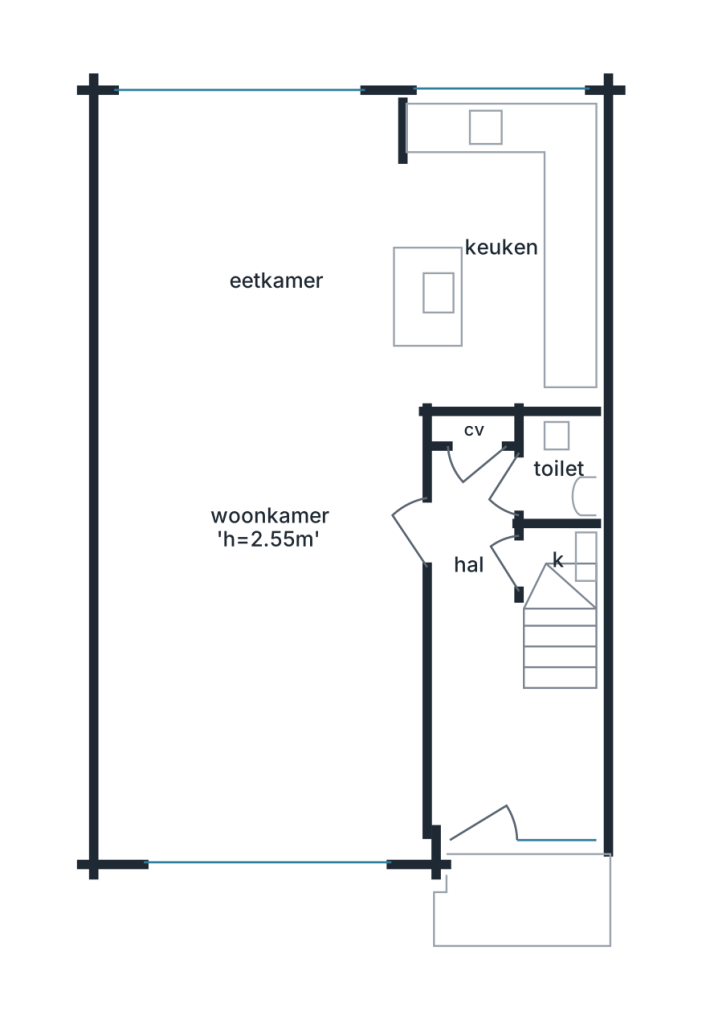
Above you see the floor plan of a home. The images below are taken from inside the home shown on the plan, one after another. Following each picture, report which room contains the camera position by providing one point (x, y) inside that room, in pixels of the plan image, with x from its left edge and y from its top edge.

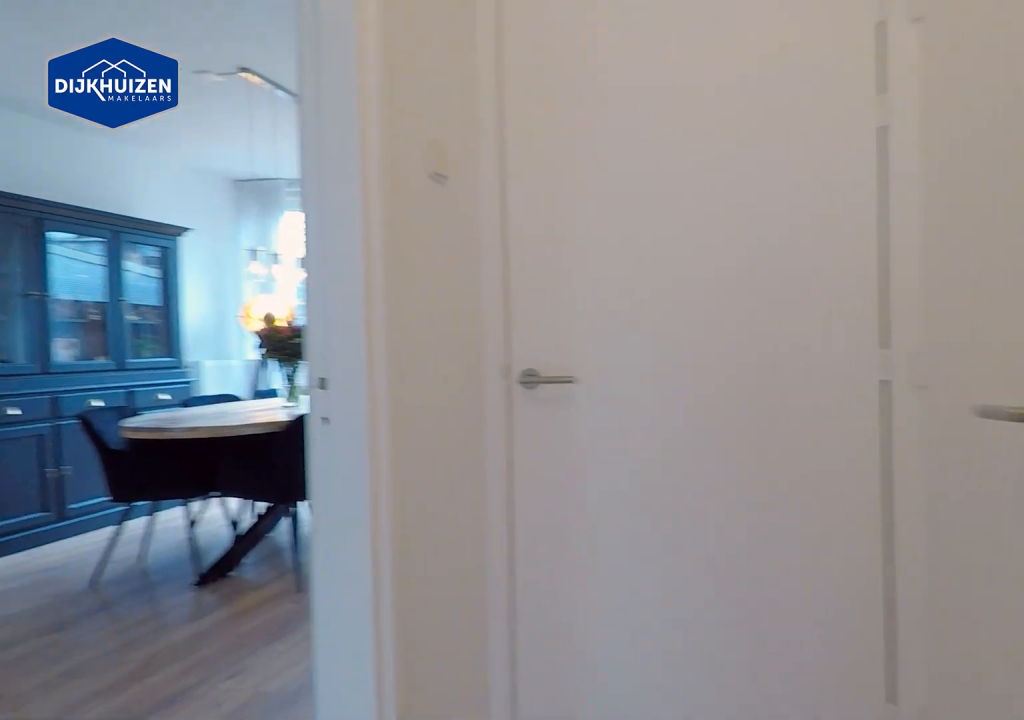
(495, 673)
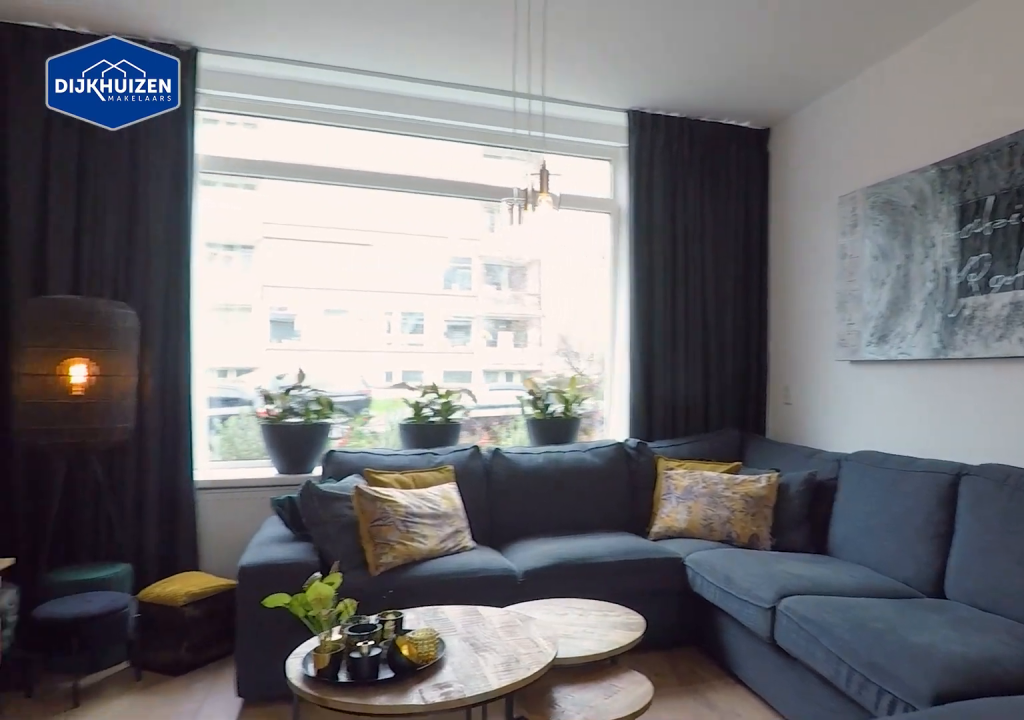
(251, 514)
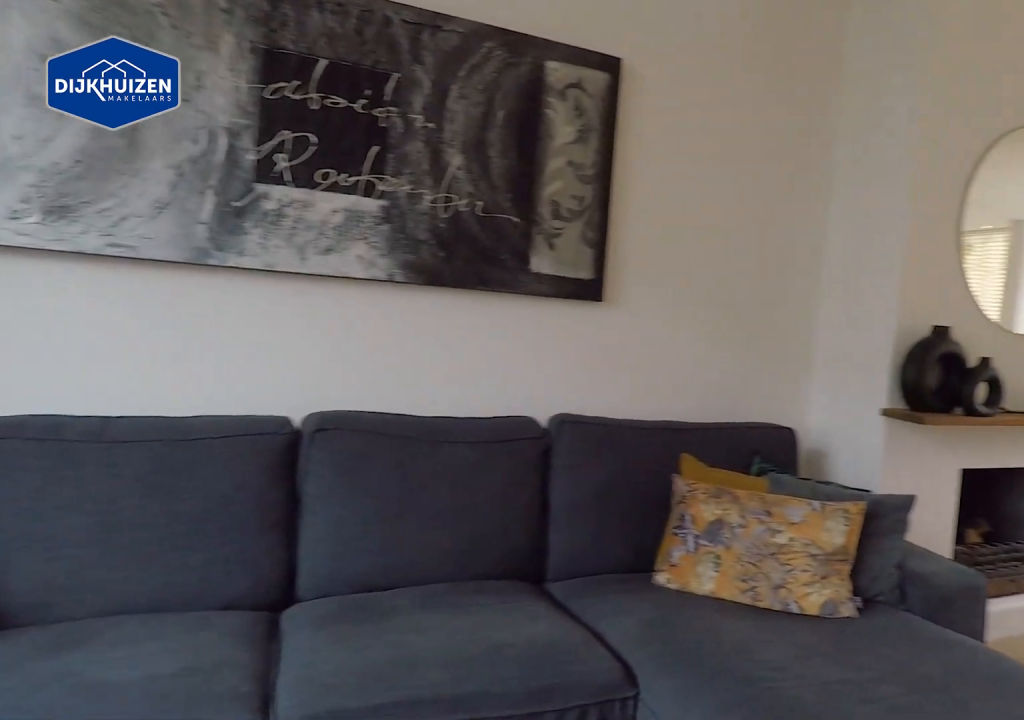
(251, 514)
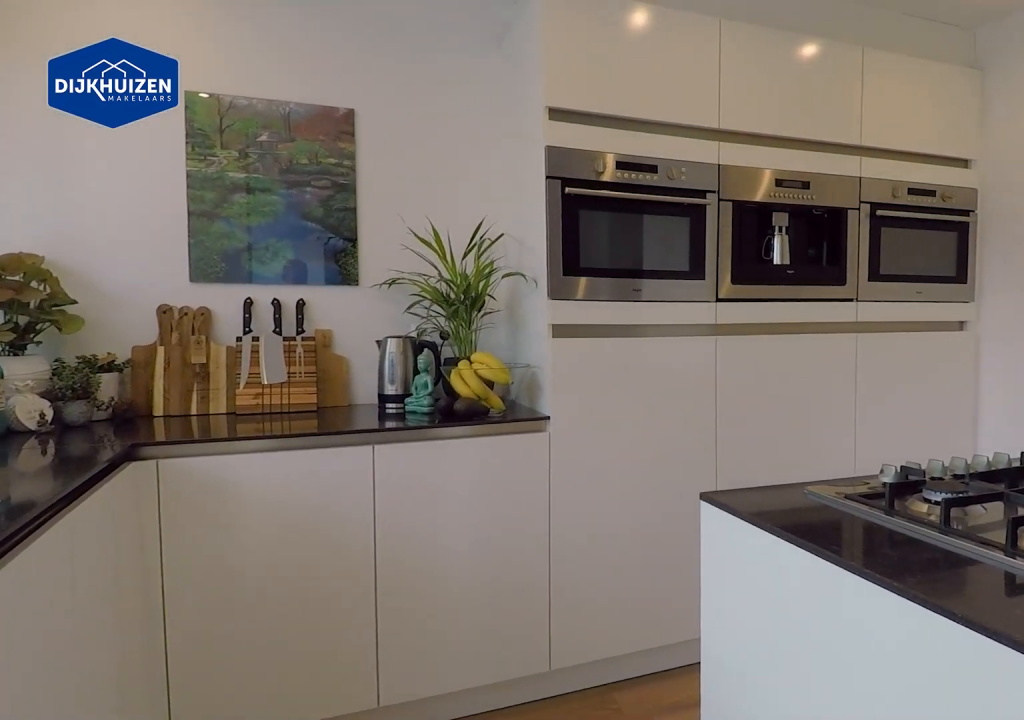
(495, 254)
